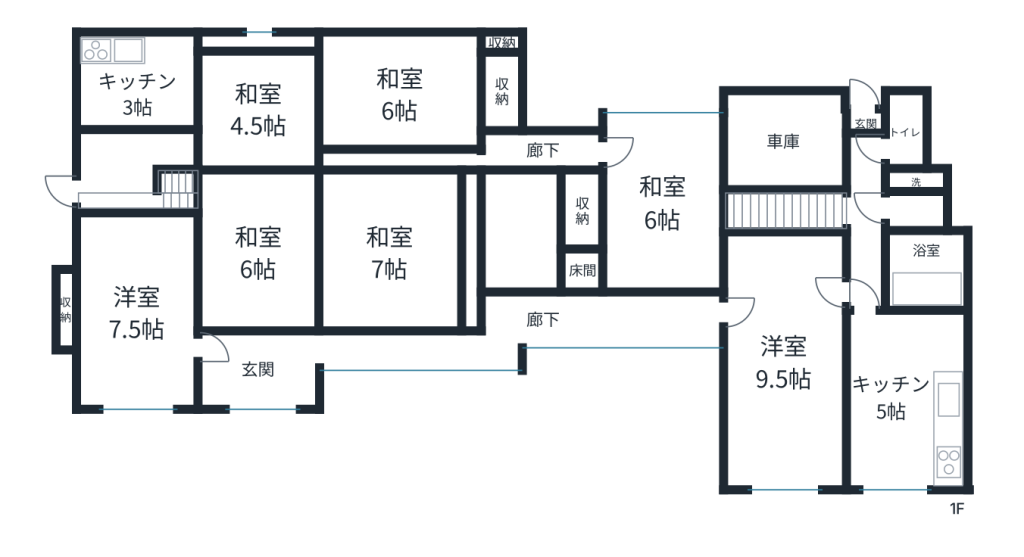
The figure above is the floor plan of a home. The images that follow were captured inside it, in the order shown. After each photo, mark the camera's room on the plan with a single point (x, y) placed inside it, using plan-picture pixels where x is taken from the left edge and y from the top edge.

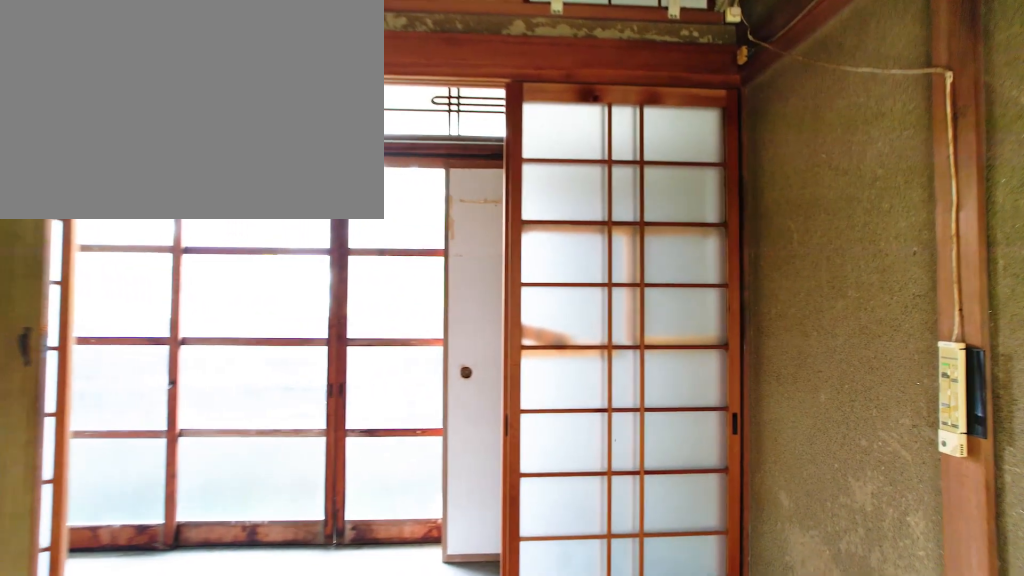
(661, 200)
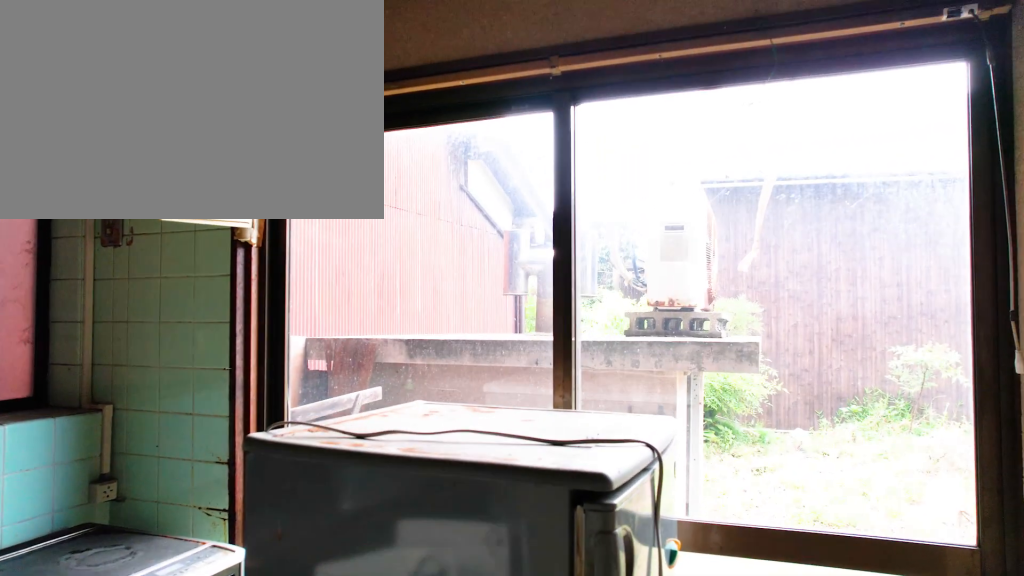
(903, 397)
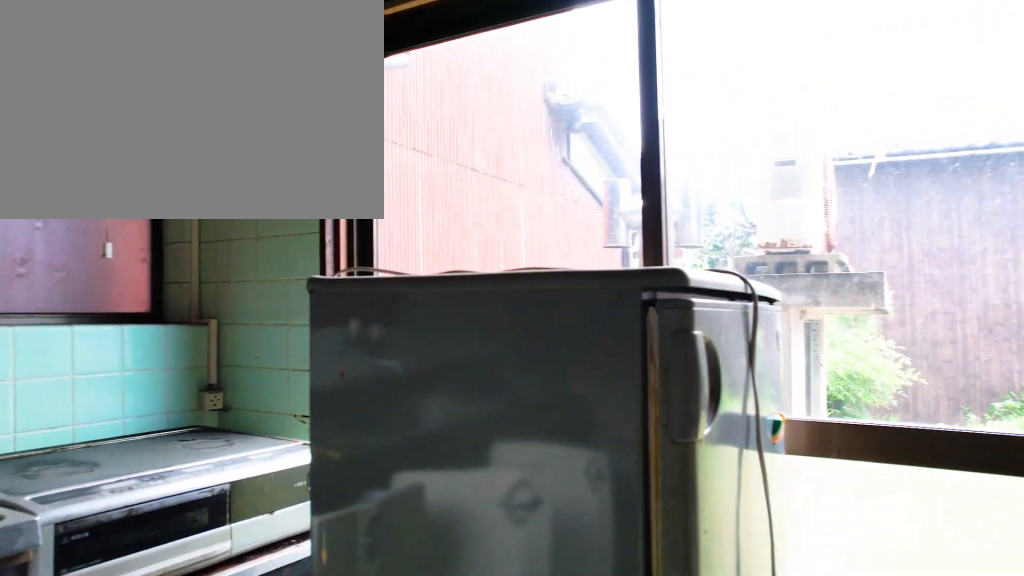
(903, 397)
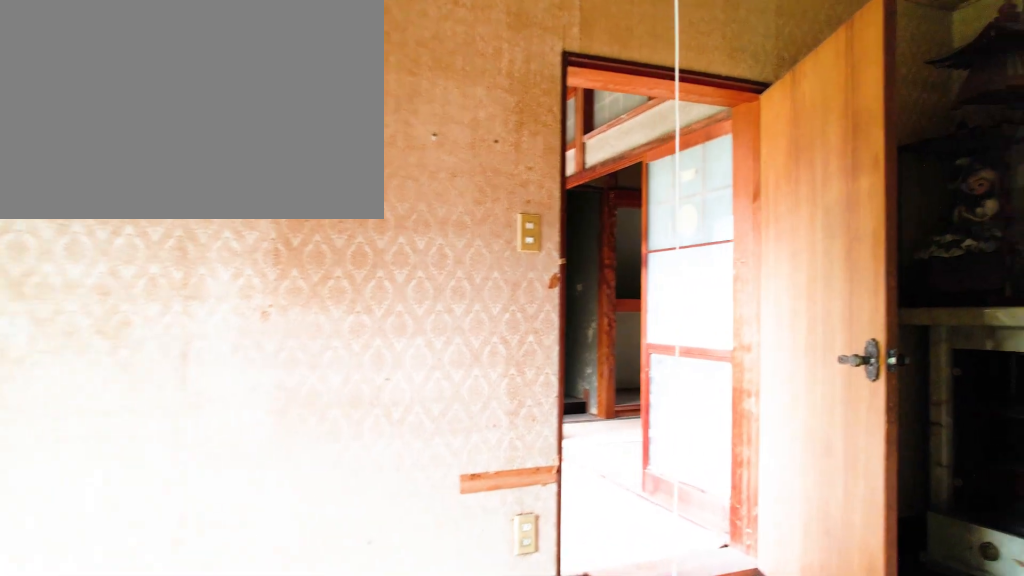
(785, 361)
